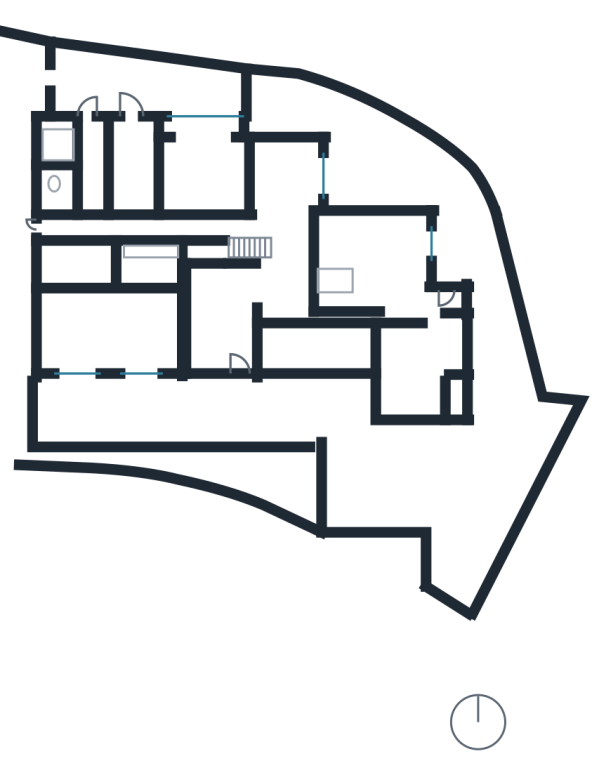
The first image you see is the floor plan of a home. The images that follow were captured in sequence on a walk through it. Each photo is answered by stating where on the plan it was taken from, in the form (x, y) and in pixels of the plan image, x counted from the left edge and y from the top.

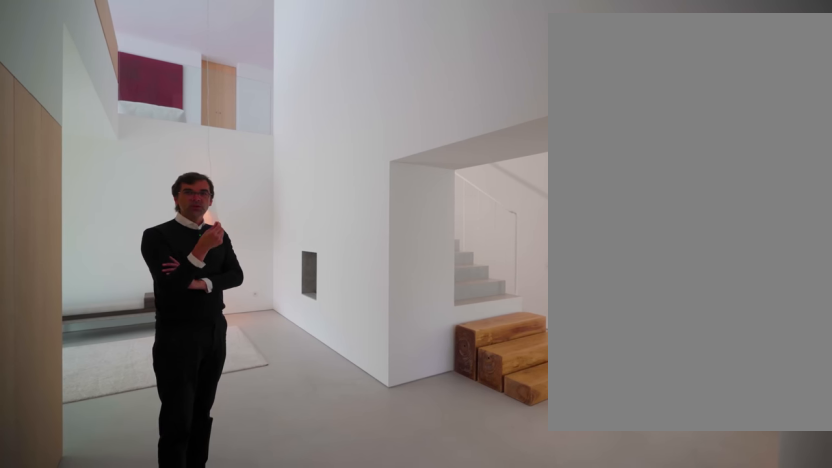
(299, 285)
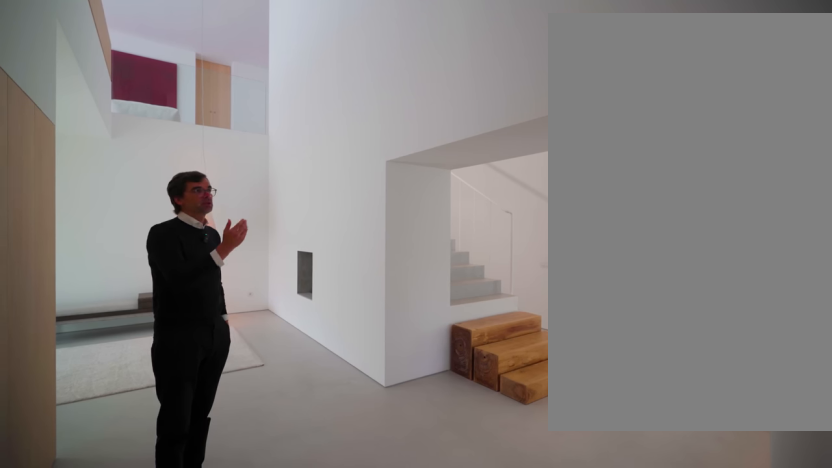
(299, 285)
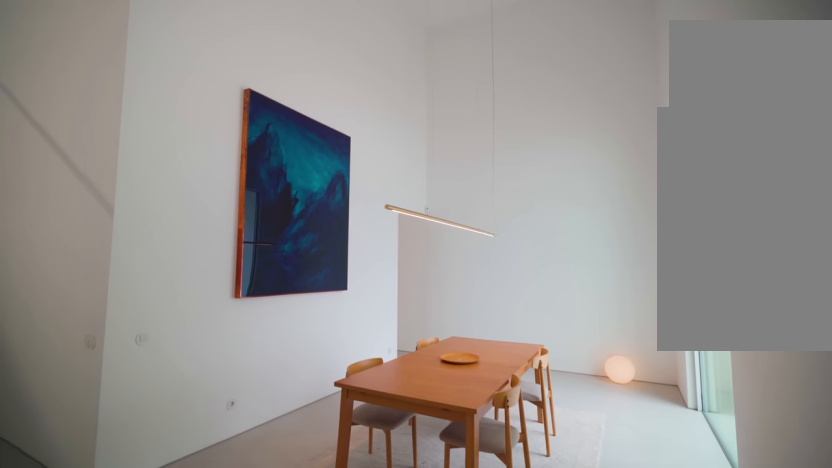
(296, 246)
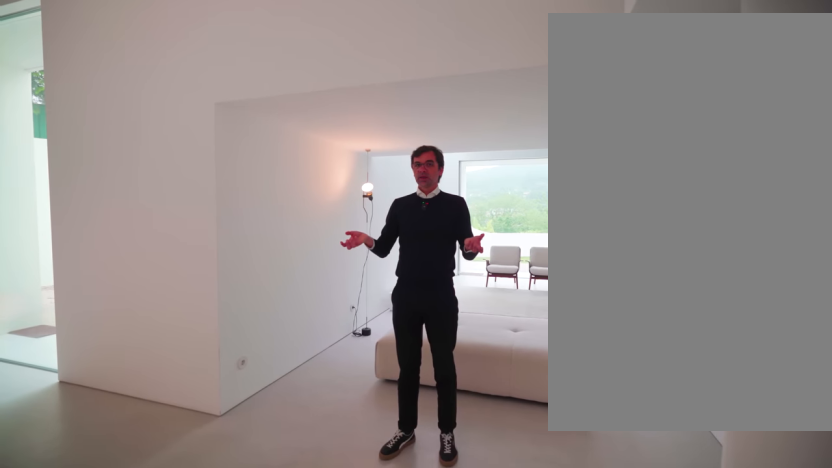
(281, 257)
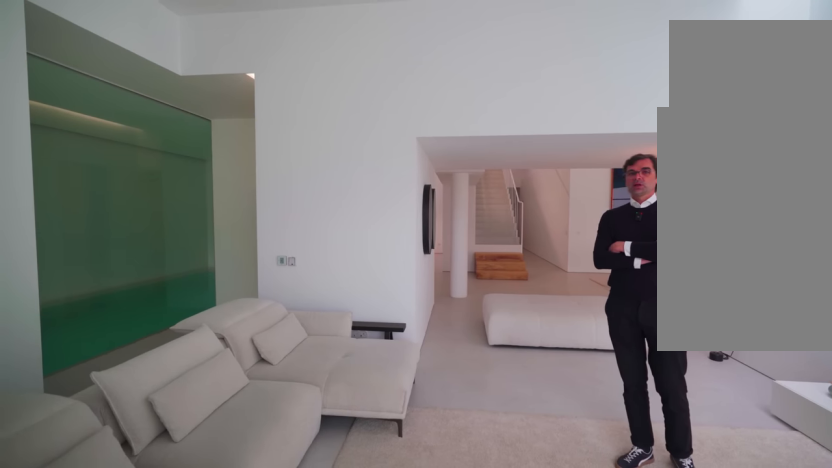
(407, 257)
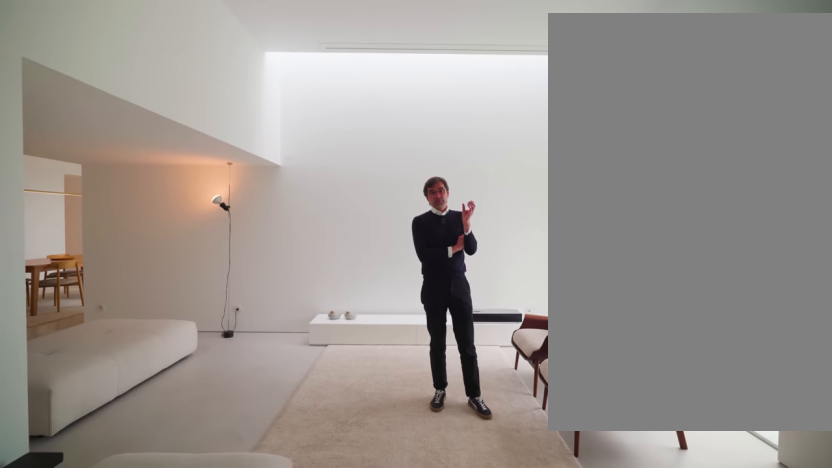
(396, 272)
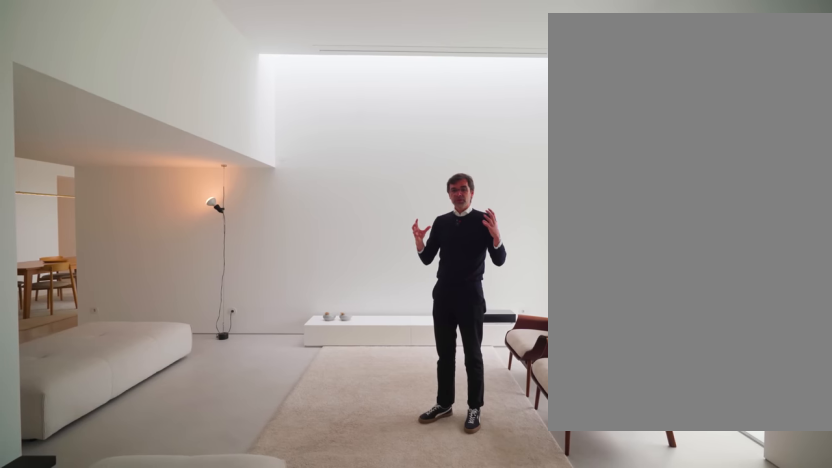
(395, 273)
